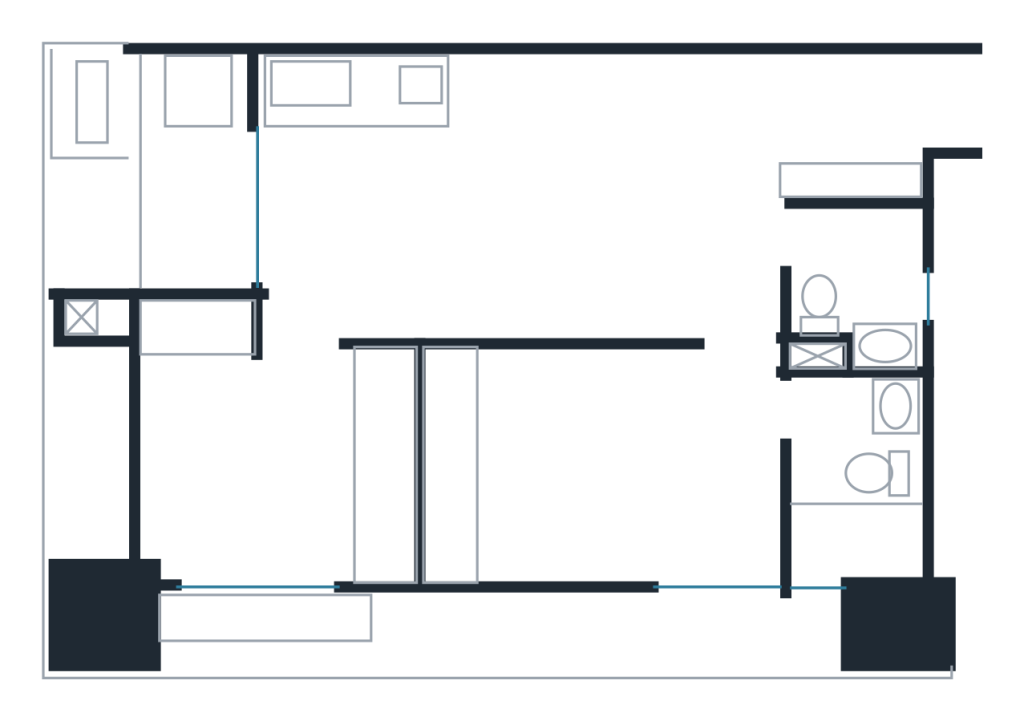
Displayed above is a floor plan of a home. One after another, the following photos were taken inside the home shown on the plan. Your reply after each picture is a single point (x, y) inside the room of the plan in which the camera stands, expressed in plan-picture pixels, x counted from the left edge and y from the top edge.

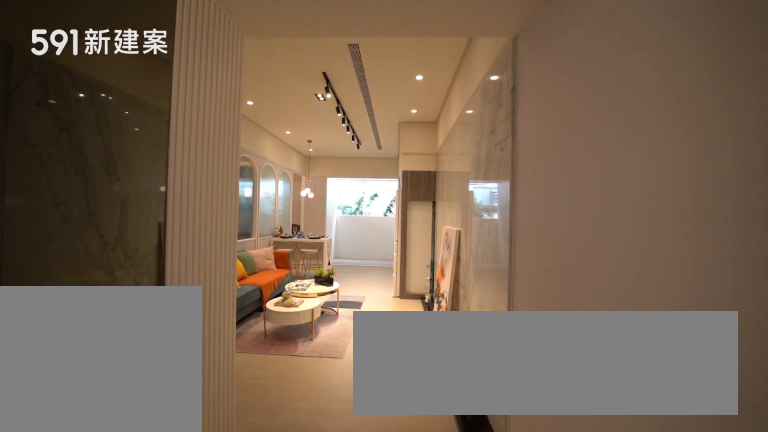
(865, 106)
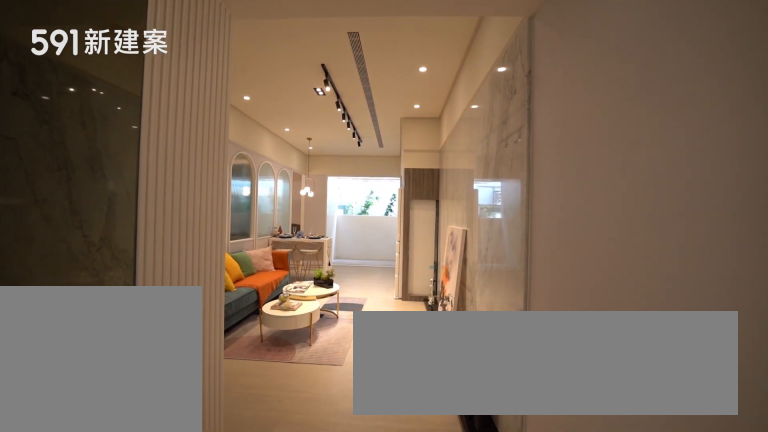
(865, 106)
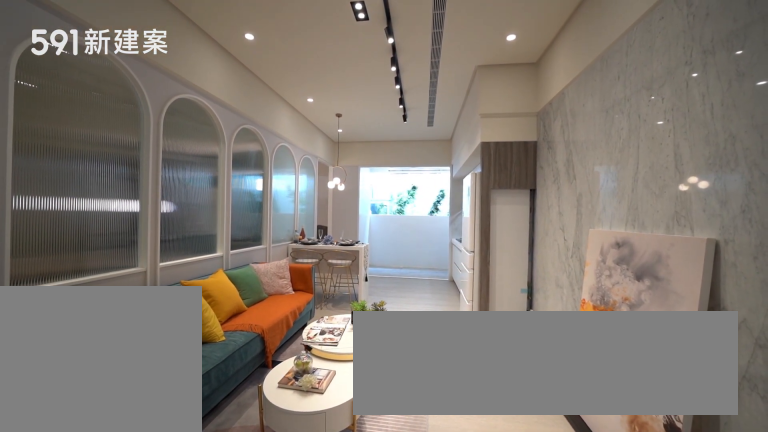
(597, 199)
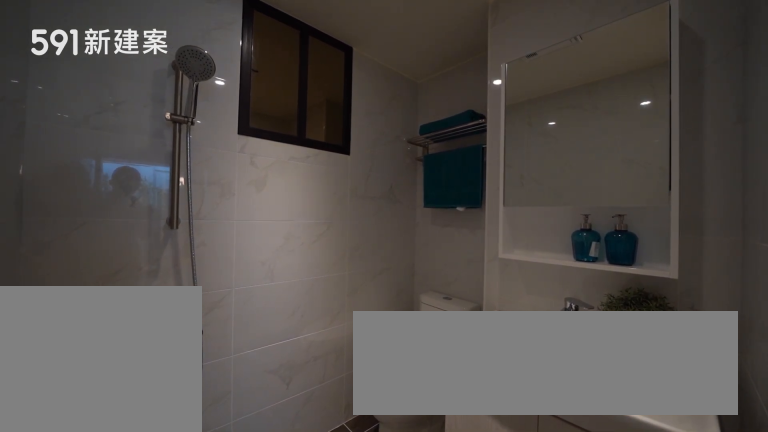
(859, 282)
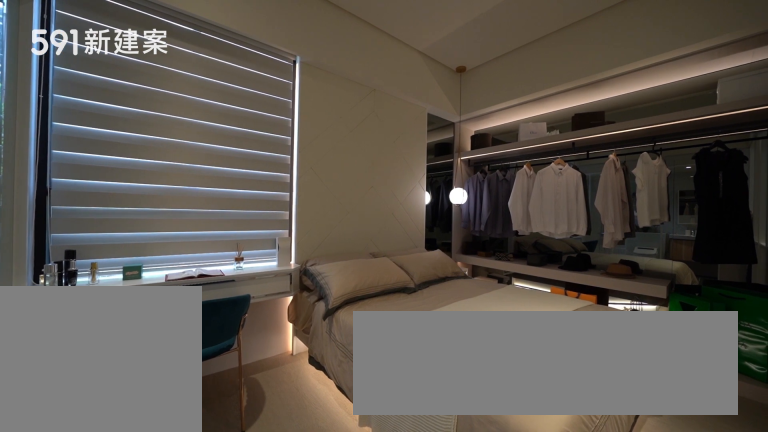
(599, 465)
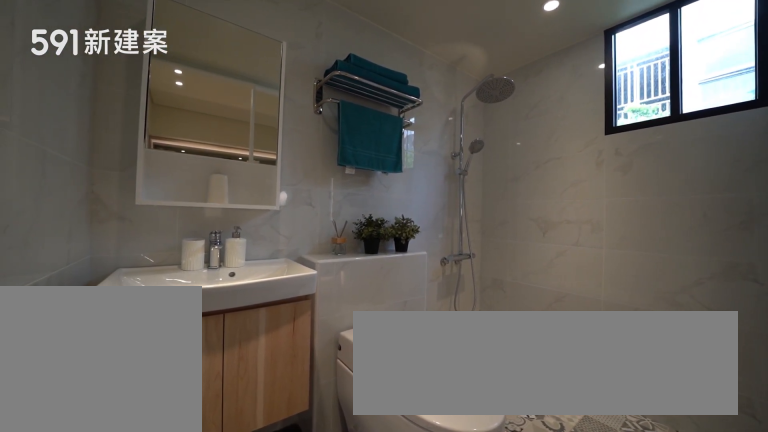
(857, 487)
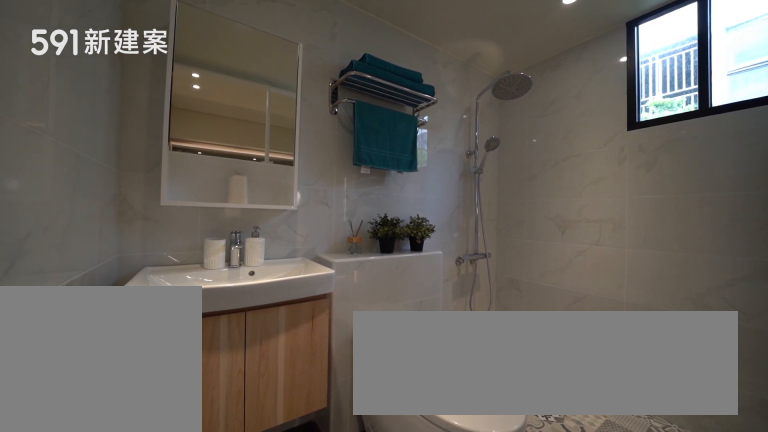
(857, 487)
